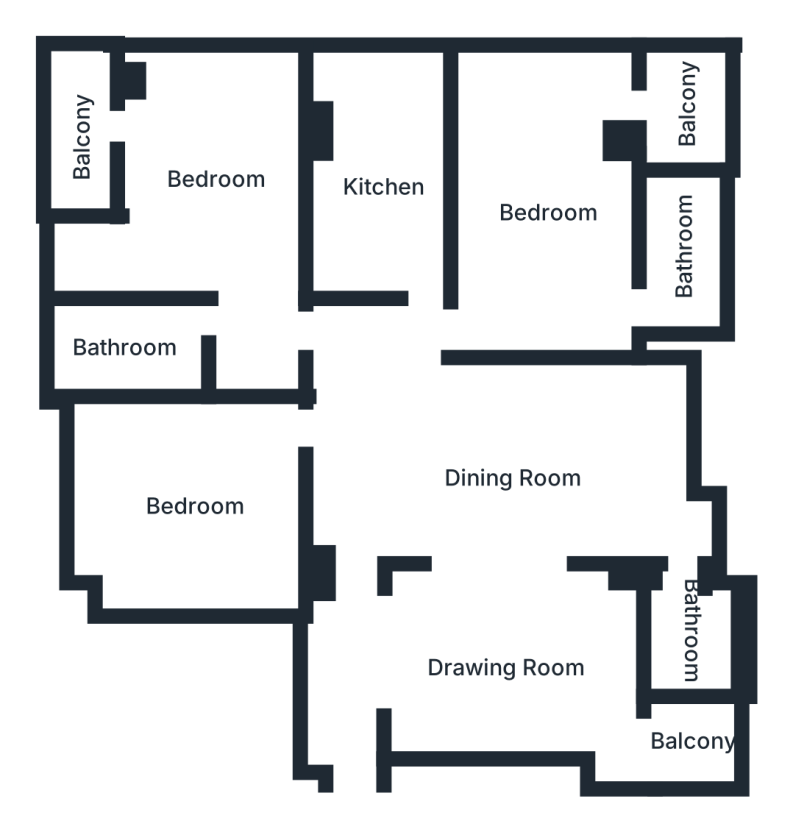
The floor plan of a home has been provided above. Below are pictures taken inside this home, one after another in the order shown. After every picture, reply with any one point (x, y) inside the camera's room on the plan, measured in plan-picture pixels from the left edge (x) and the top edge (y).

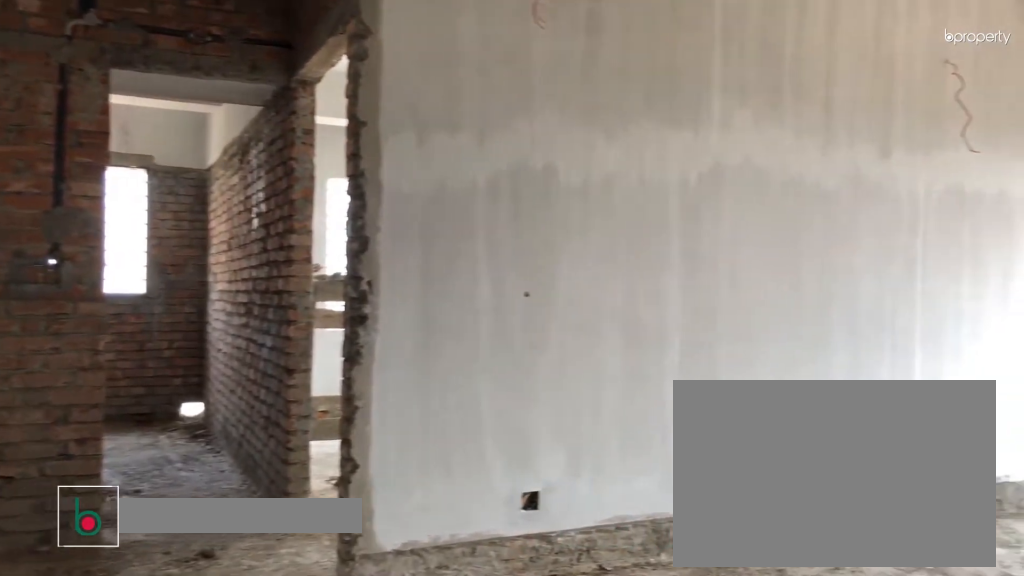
(523, 473)
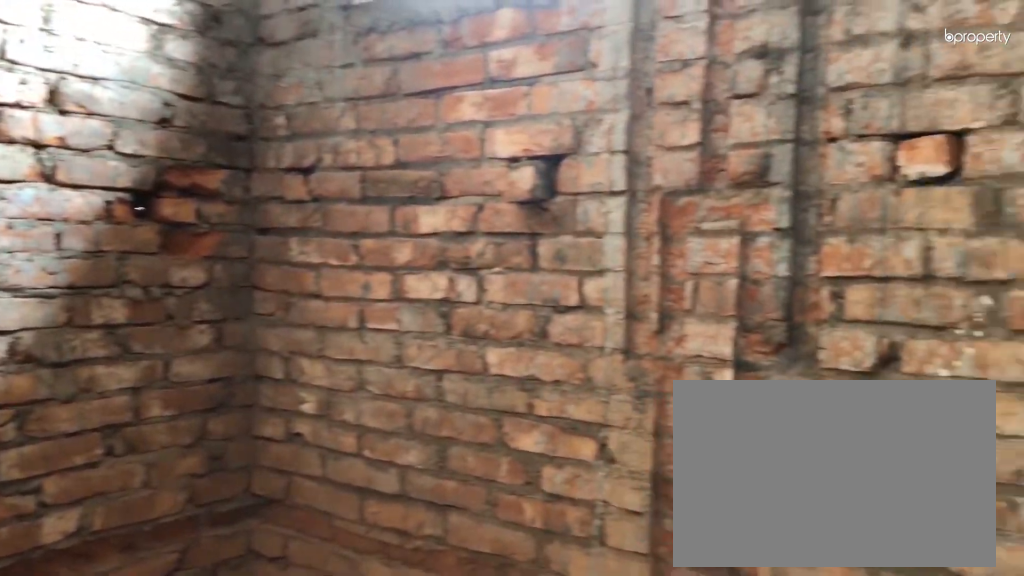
(692, 638)
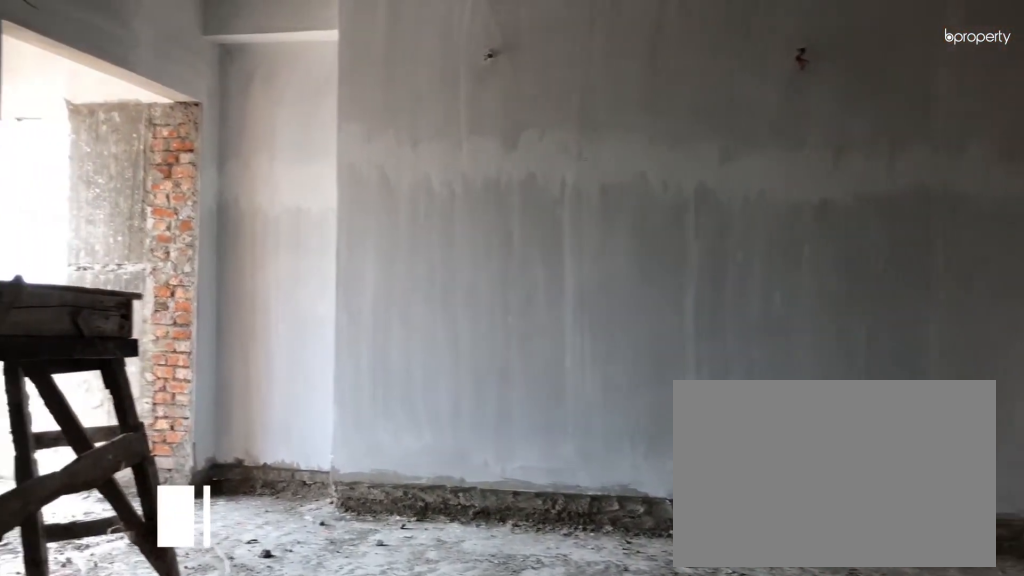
(505, 671)
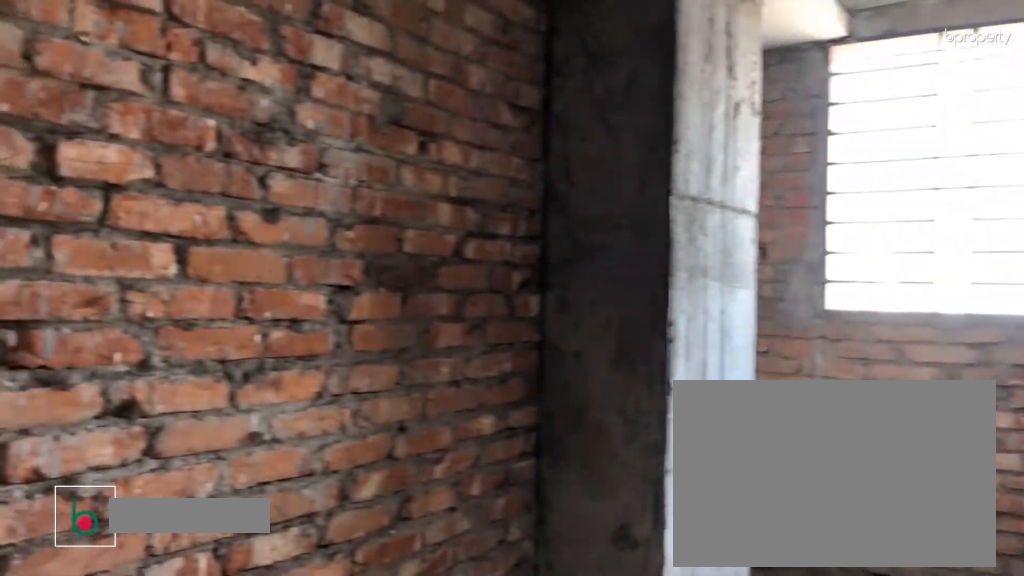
(390, 178)
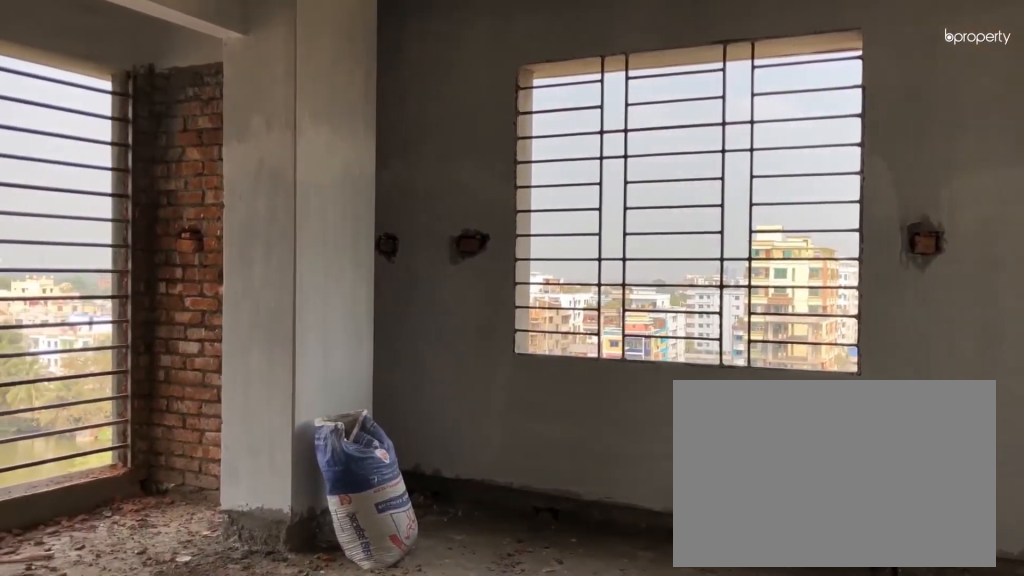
(220, 178)
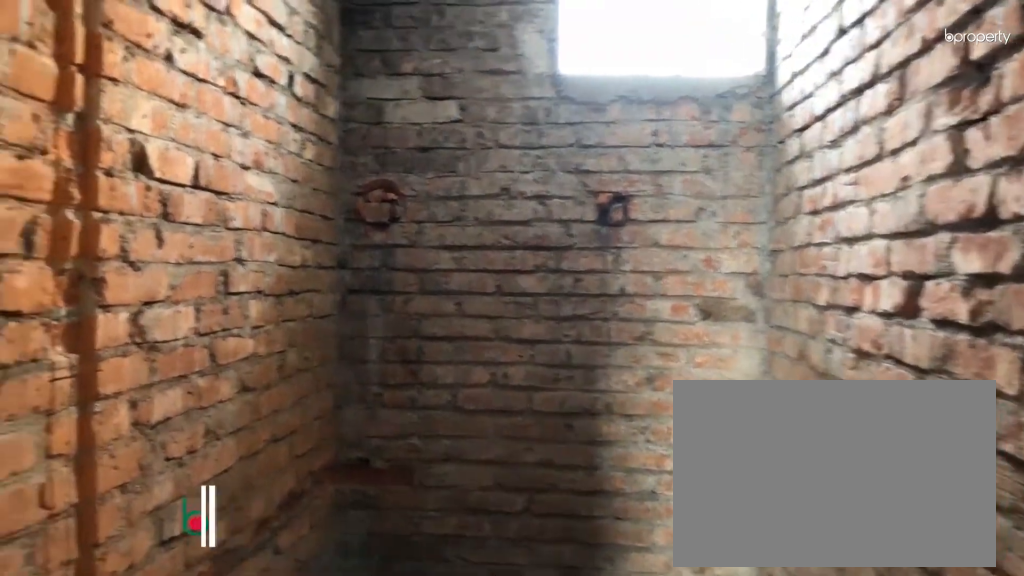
(137, 347)
